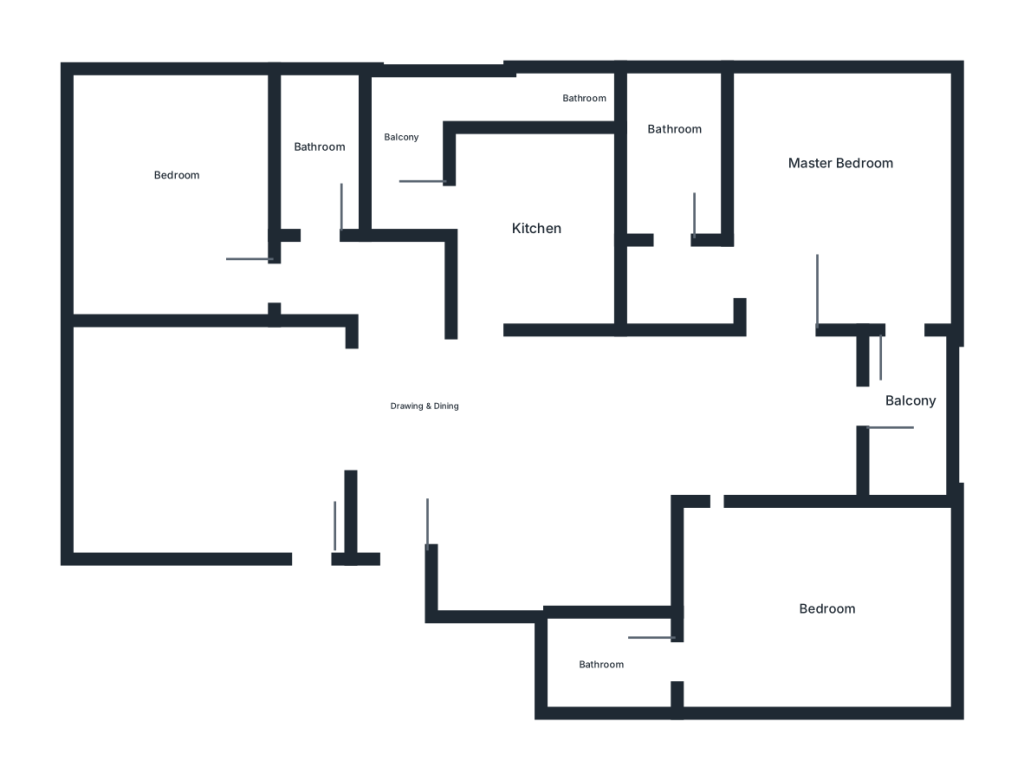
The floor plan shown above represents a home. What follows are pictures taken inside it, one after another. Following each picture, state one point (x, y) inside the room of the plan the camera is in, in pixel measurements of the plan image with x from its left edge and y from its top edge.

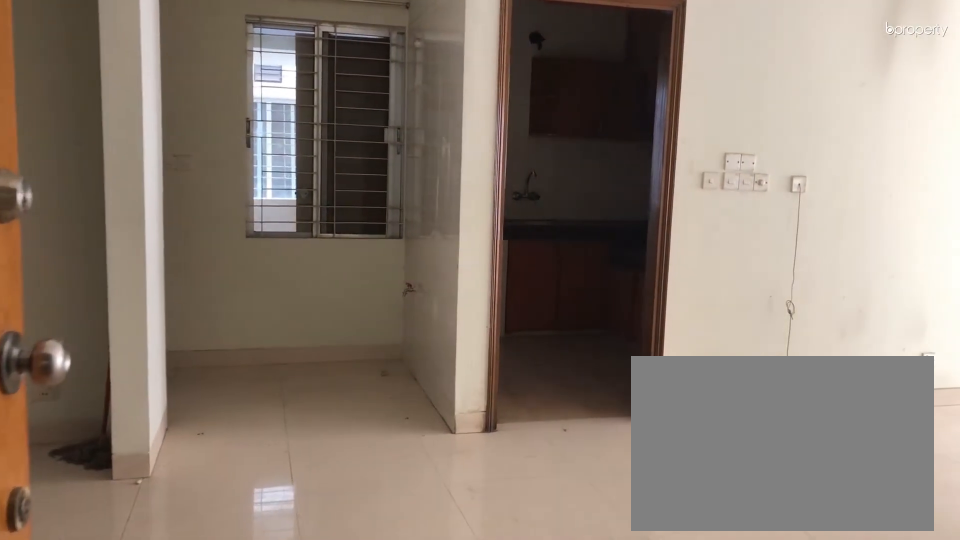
(500, 463)
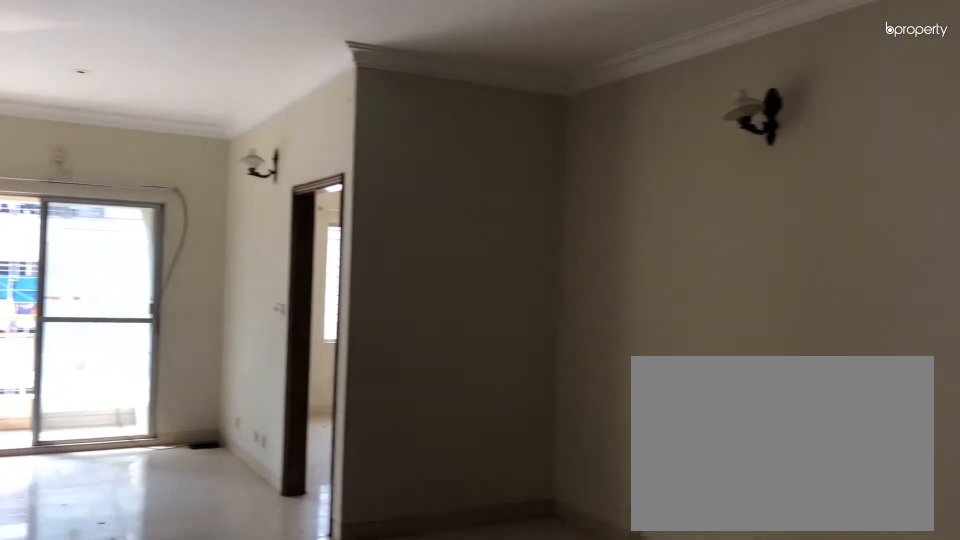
(501, 463)
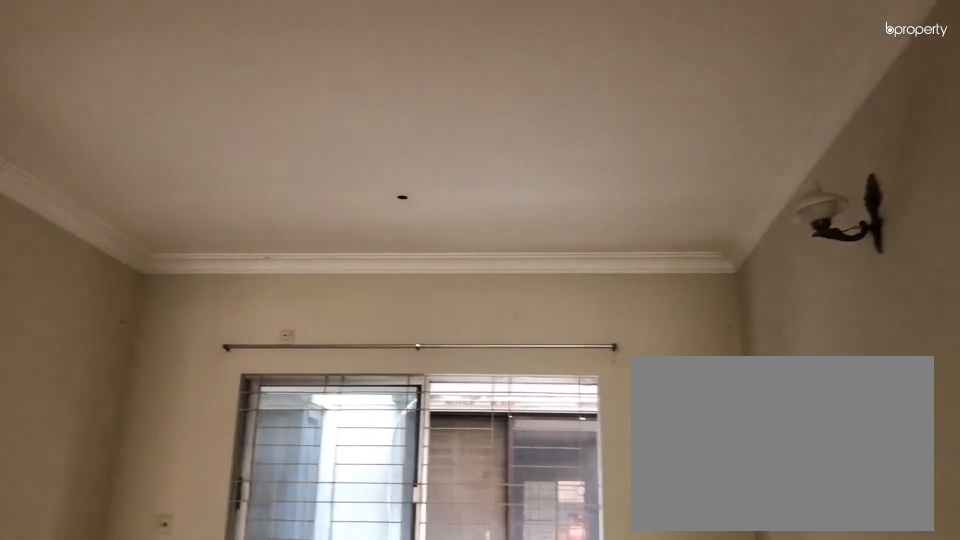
(189, 426)
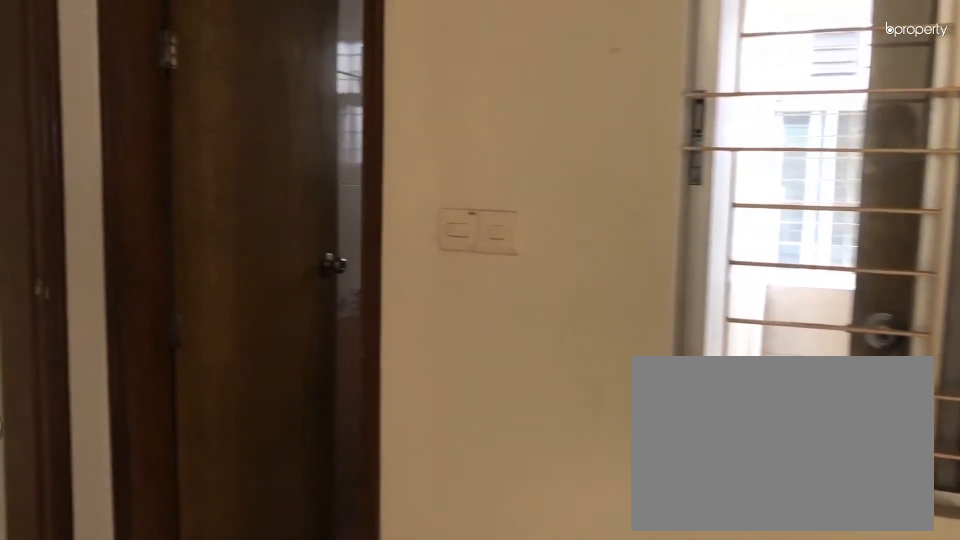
(292, 279)
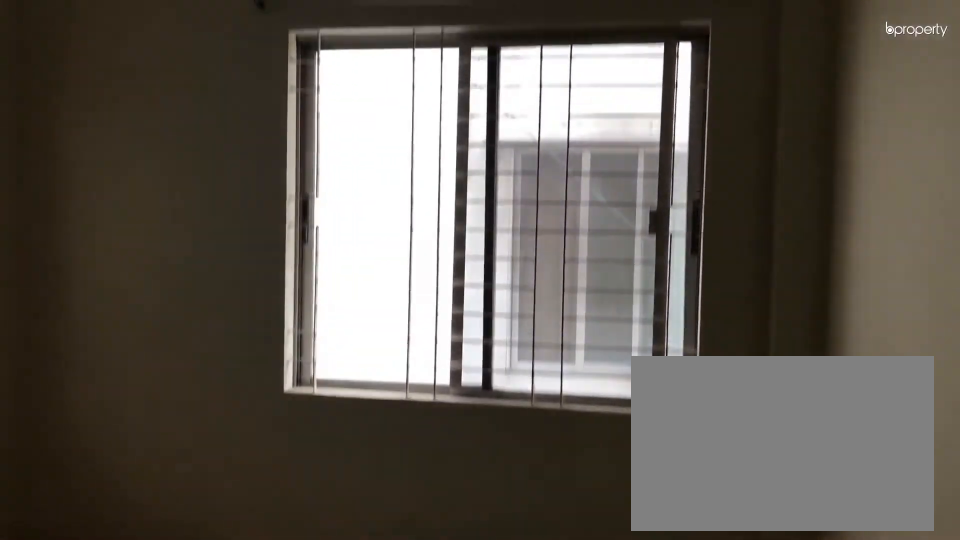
(189, 187)
